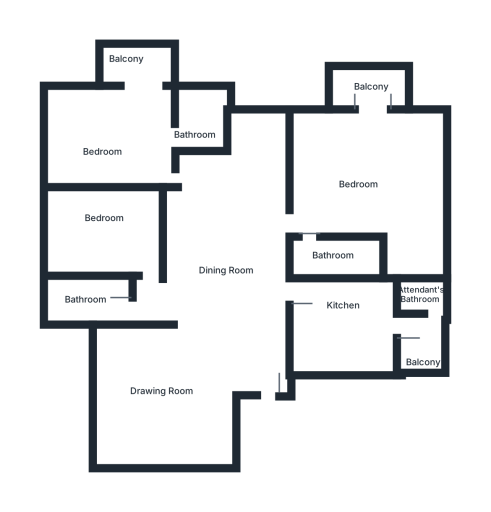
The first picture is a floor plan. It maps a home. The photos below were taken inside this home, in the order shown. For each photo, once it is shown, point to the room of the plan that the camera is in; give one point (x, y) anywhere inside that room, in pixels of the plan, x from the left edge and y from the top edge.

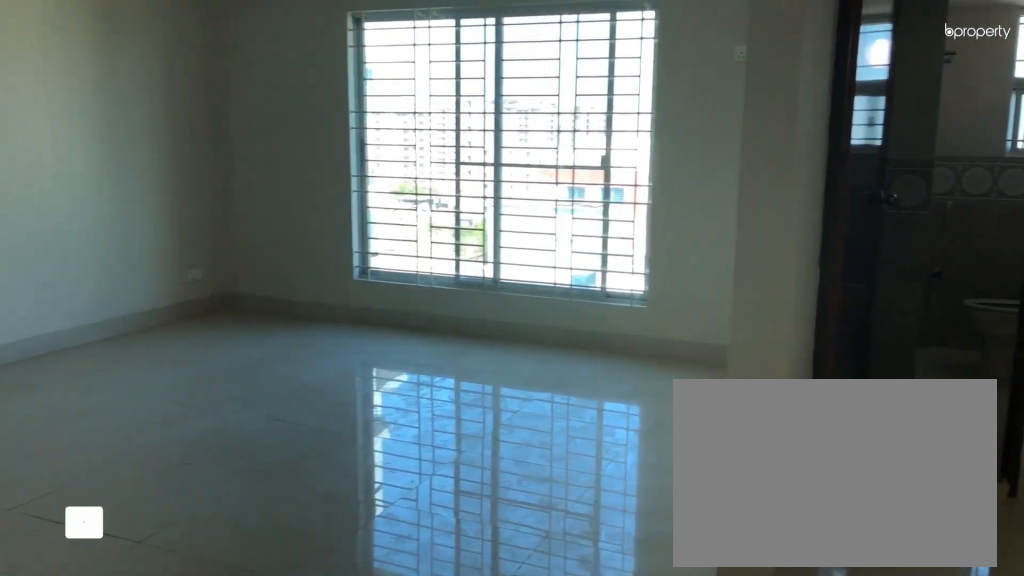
(215, 337)
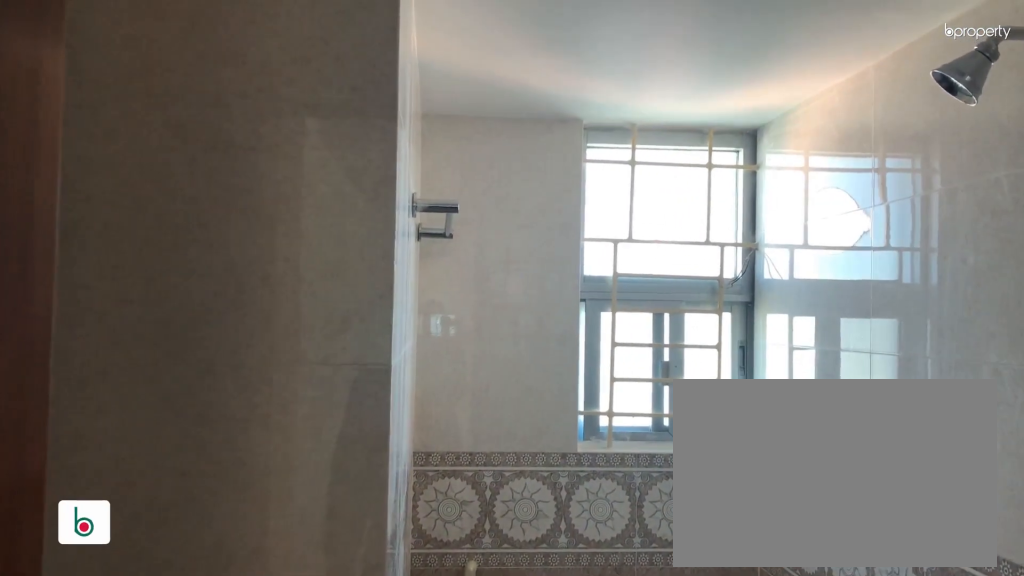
(108, 298)
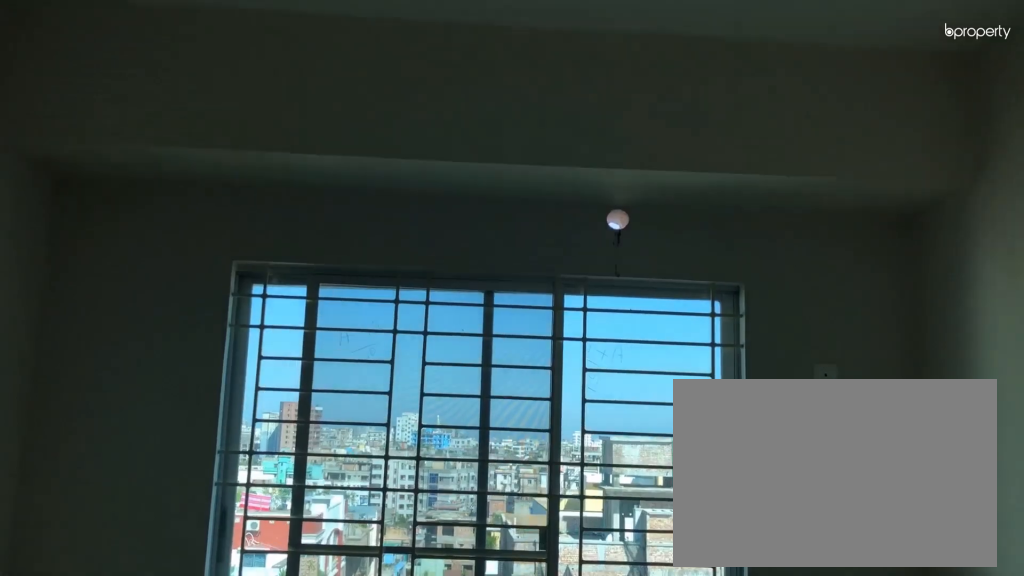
(111, 230)
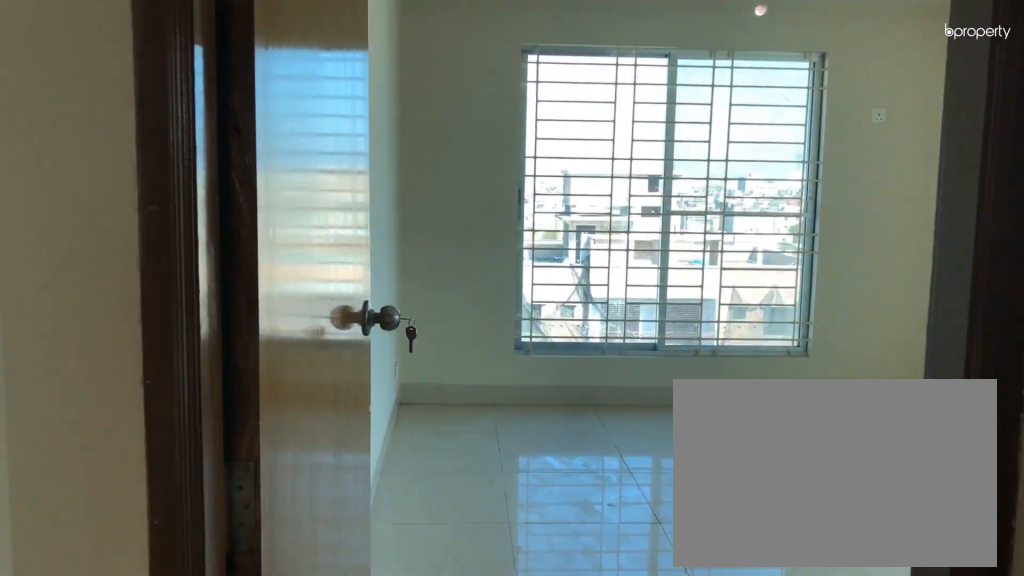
(206, 184)
